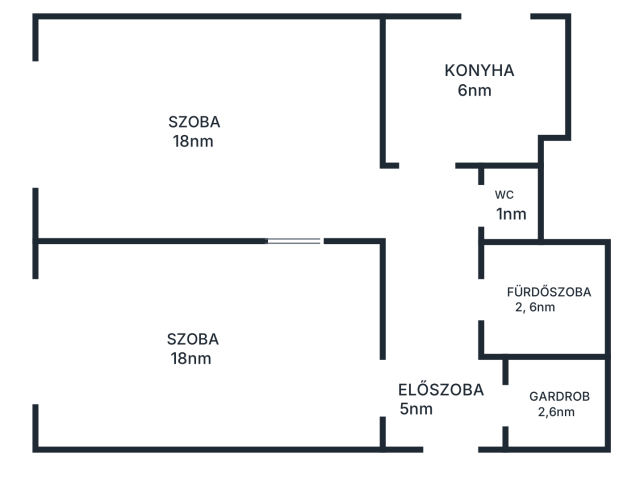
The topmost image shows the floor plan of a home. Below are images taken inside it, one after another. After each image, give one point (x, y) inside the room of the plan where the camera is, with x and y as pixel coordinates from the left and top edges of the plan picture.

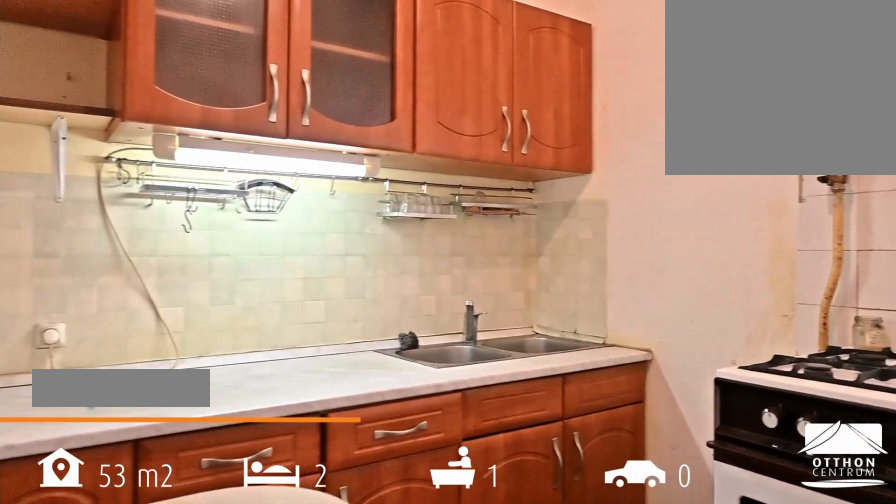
(478, 93)
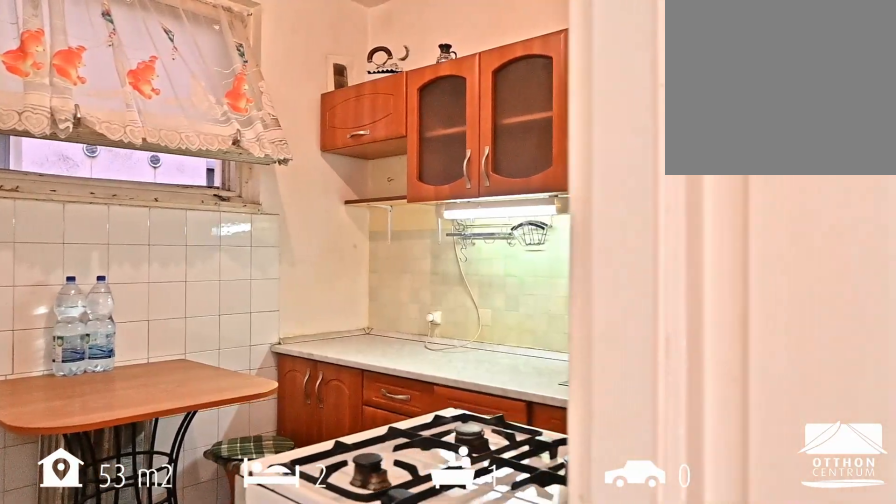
(478, 93)
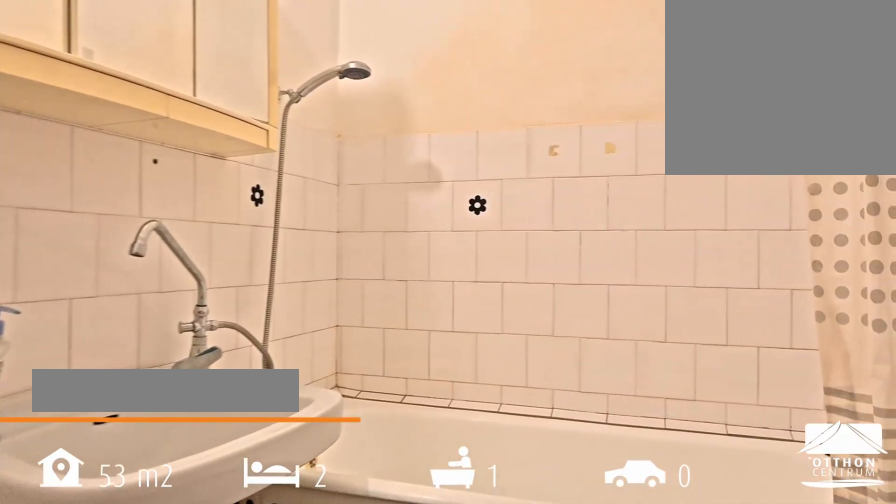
(549, 308)
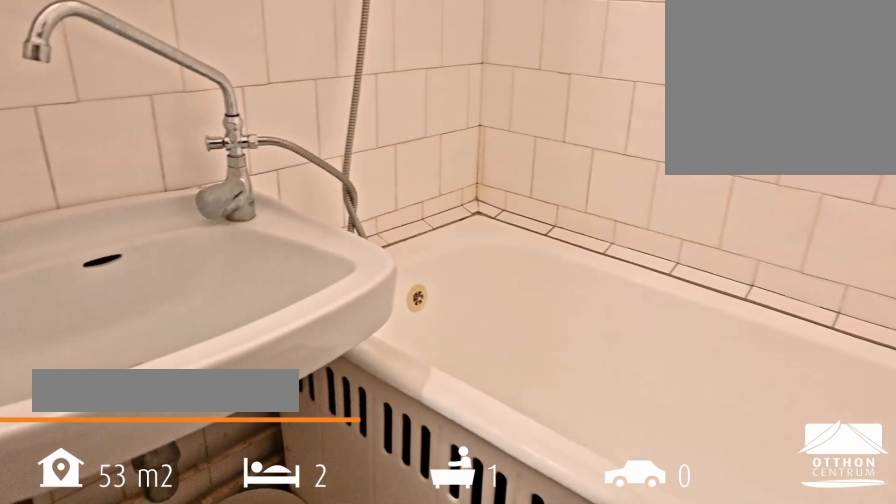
(549, 308)
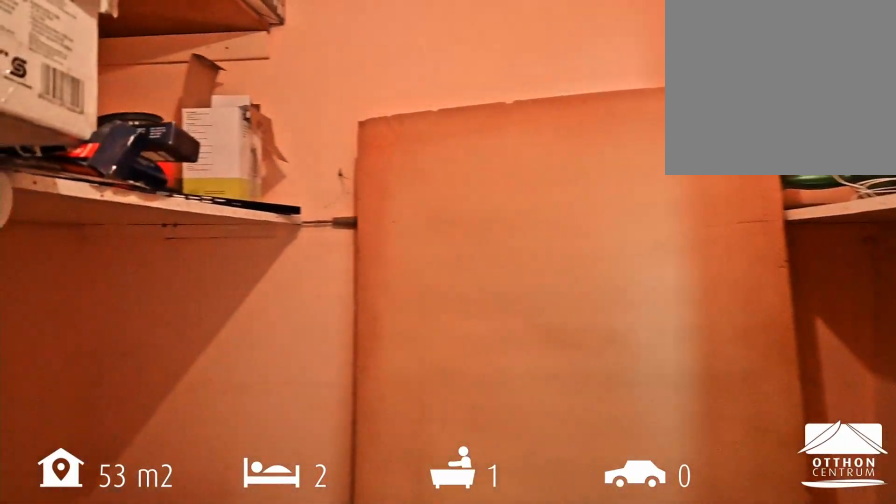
(555, 404)
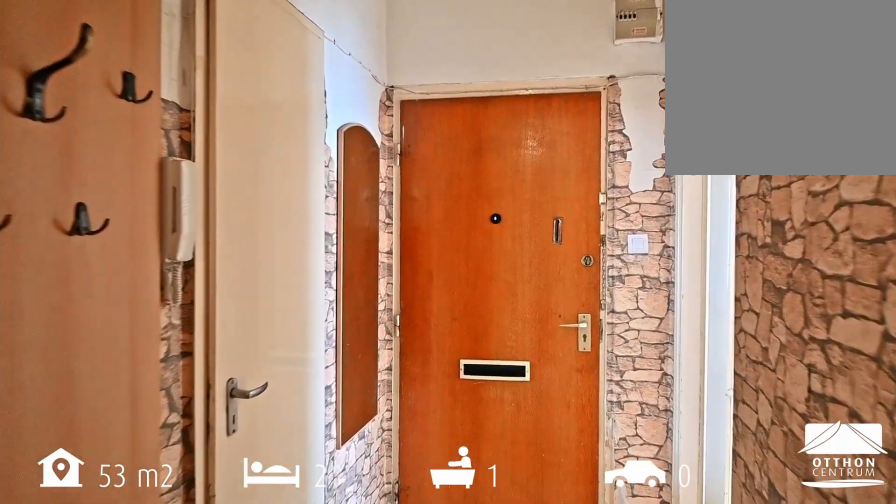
(449, 424)
